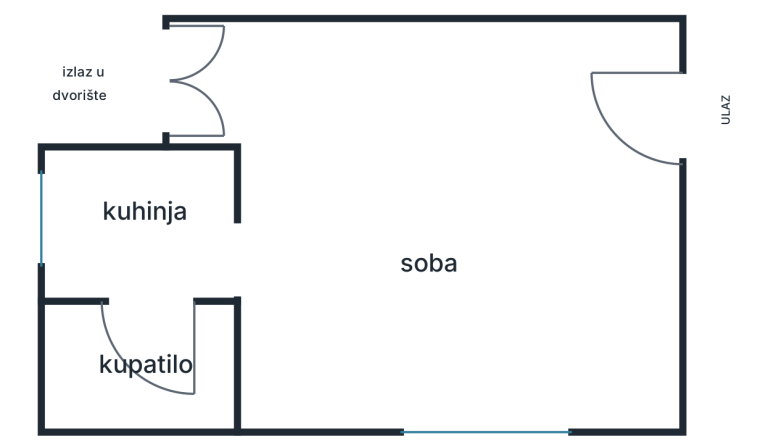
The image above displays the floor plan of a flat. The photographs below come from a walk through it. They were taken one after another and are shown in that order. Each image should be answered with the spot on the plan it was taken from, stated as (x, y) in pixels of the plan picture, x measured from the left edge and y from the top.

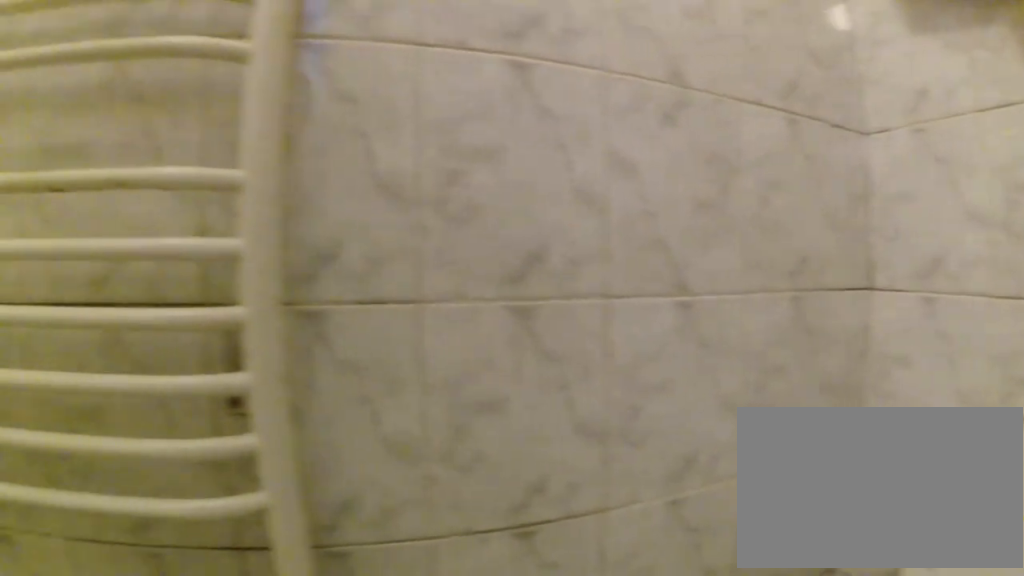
(103, 351)
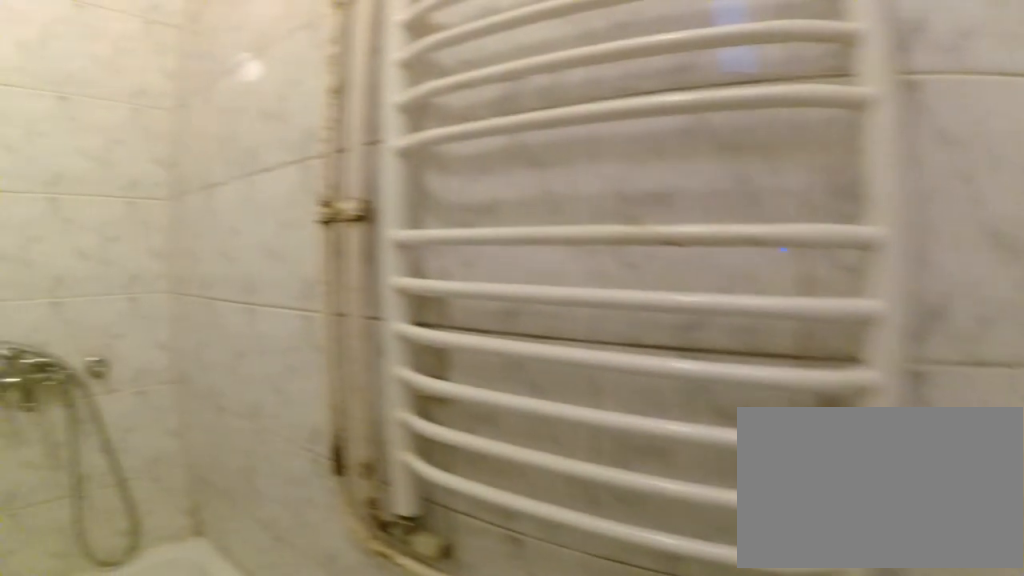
(97, 353)
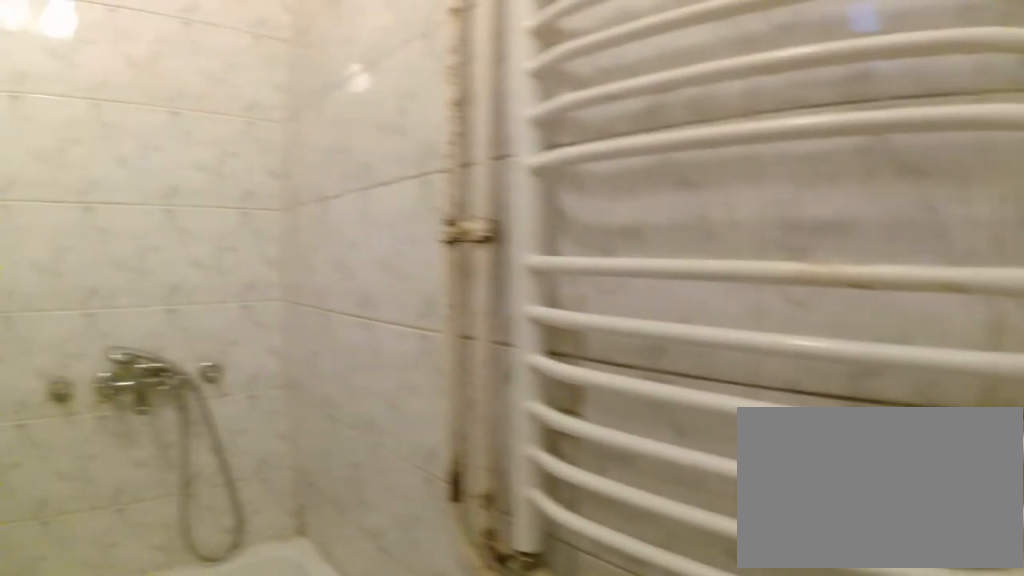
(96, 355)
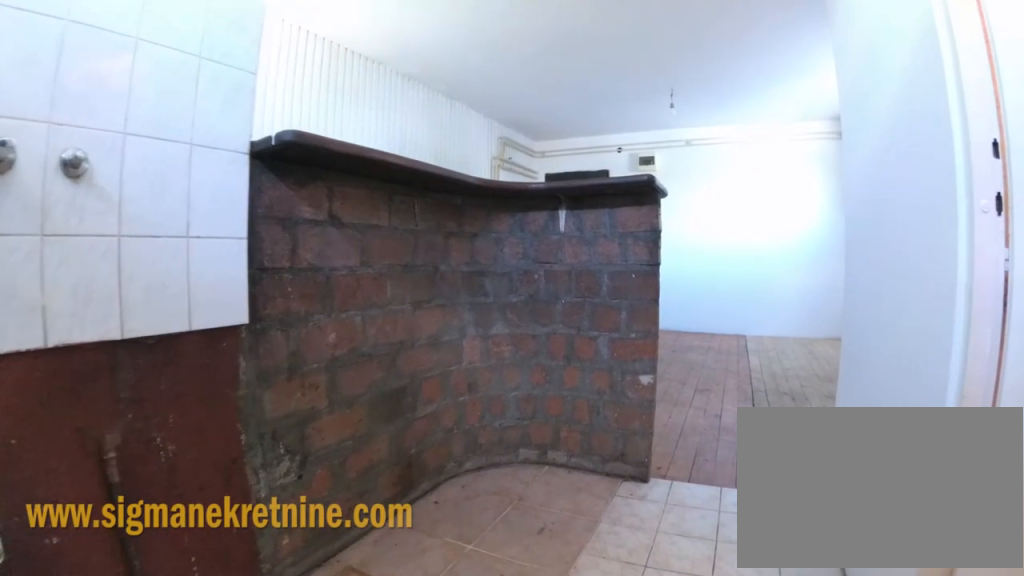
(105, 246)
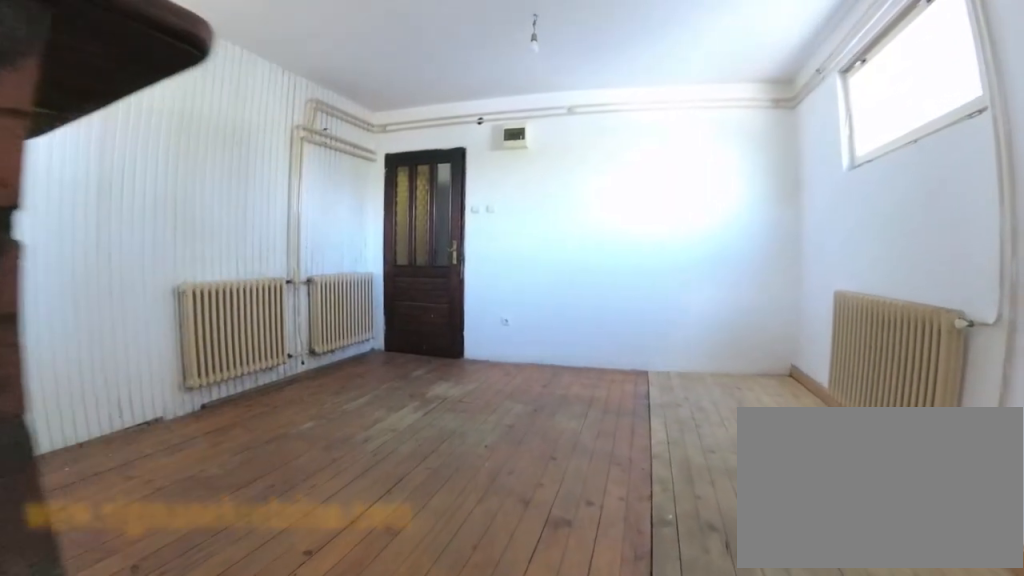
(237, 246)
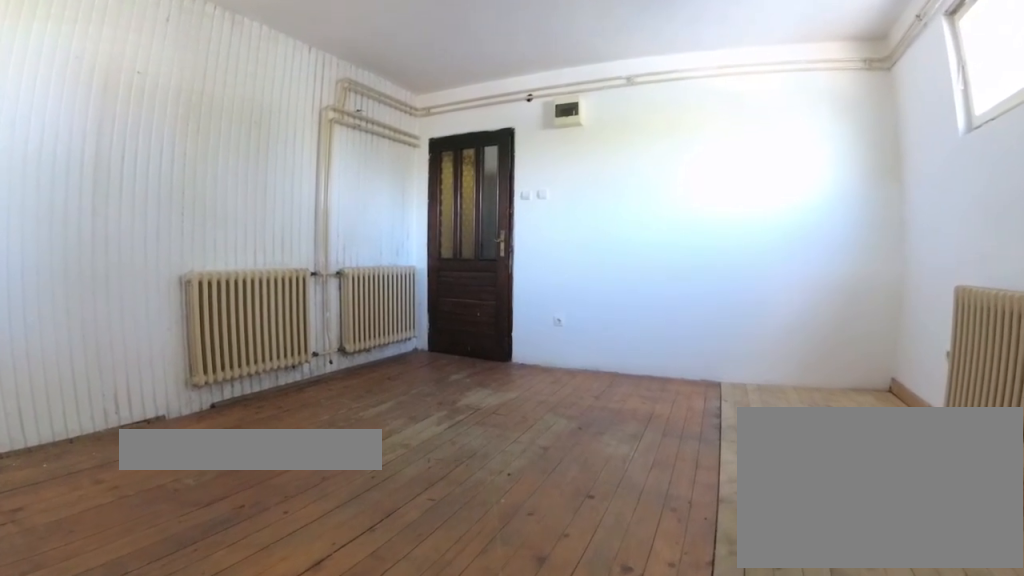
(313, 250)
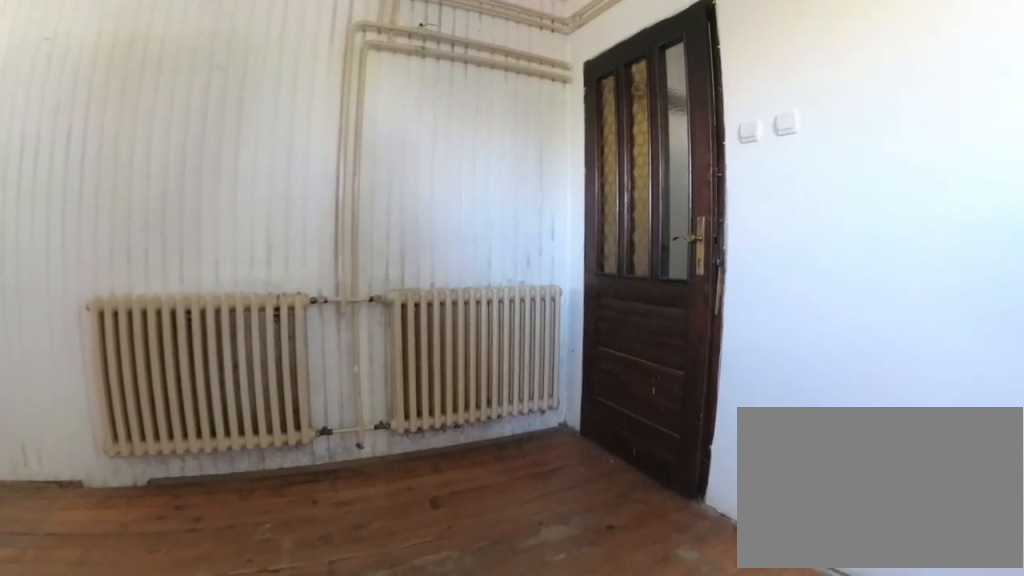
(500, 202)
